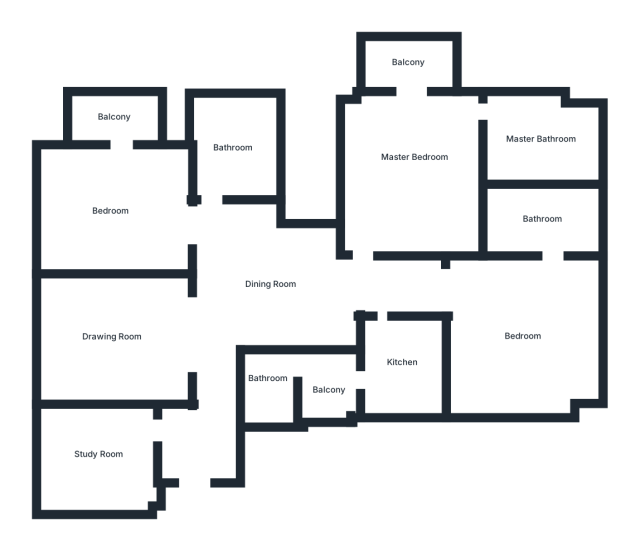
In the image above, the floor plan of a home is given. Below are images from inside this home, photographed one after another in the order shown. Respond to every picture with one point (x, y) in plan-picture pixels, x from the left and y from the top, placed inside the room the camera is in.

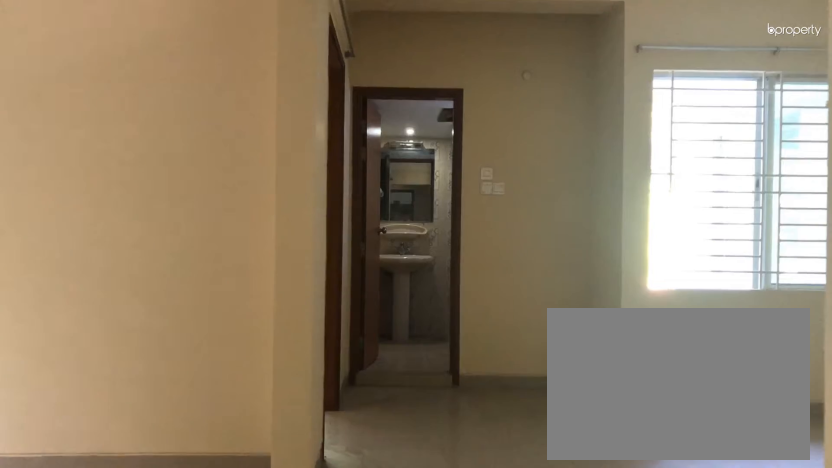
(206, 437)
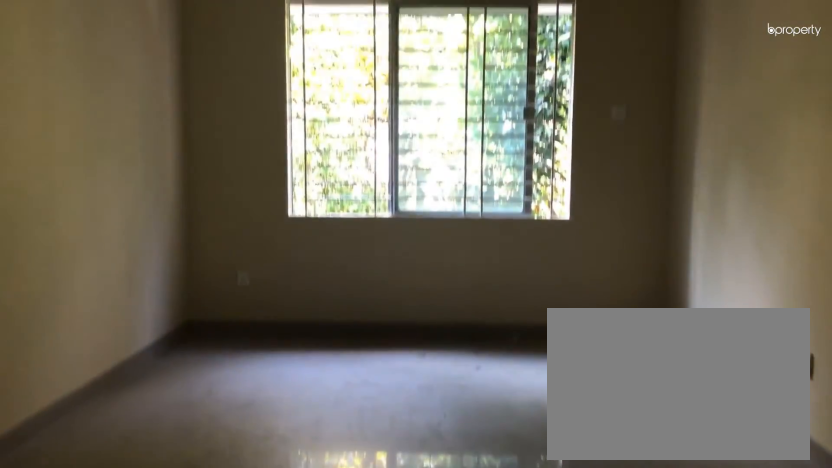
(113, 337)
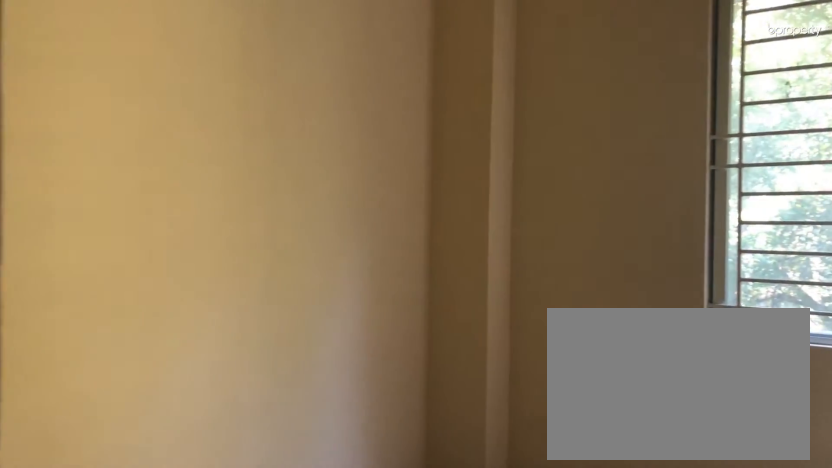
(98, 453)
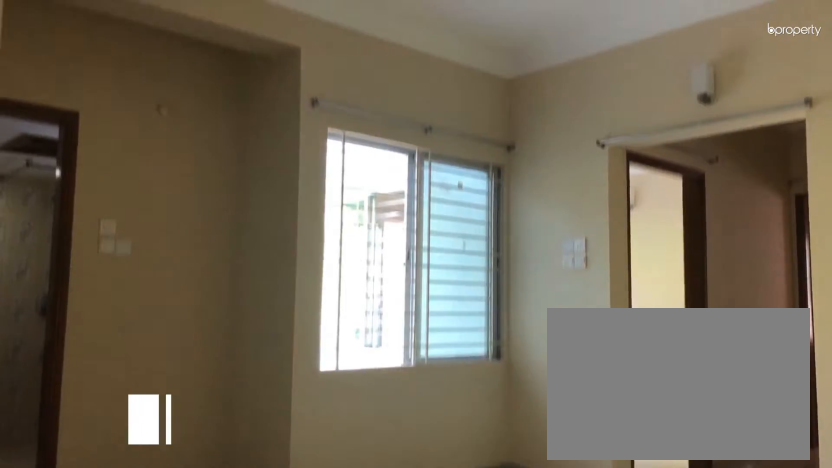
(270, 284)
